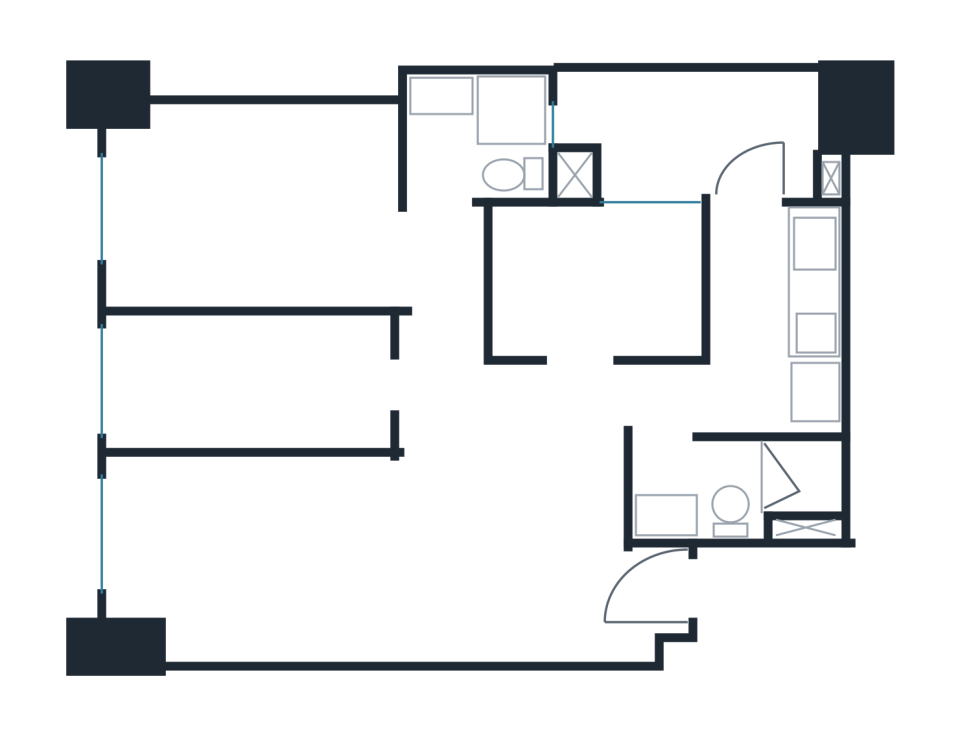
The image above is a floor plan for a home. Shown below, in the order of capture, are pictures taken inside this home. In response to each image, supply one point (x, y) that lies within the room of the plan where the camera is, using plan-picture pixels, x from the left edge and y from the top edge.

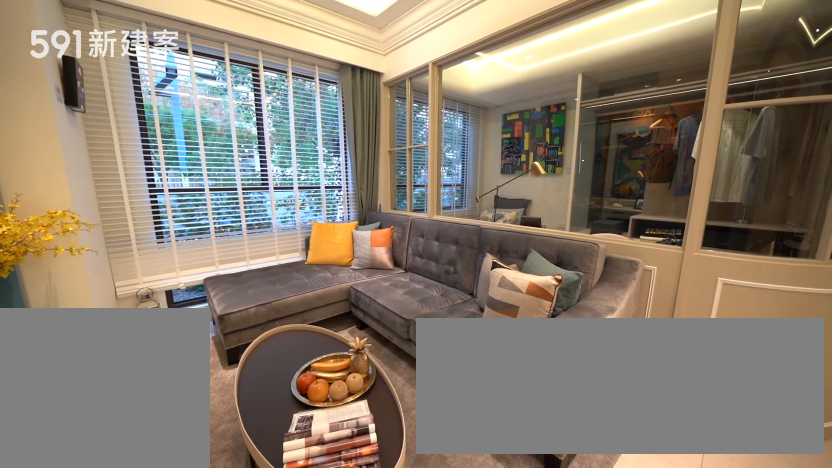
(247, 554)
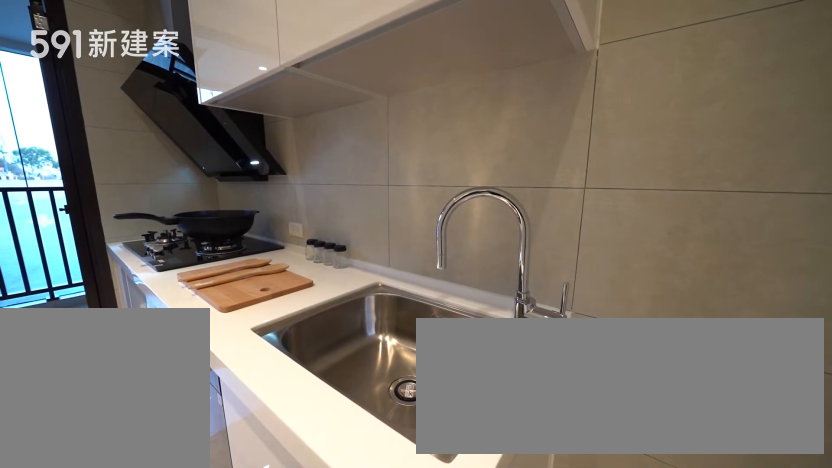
(777, 307)
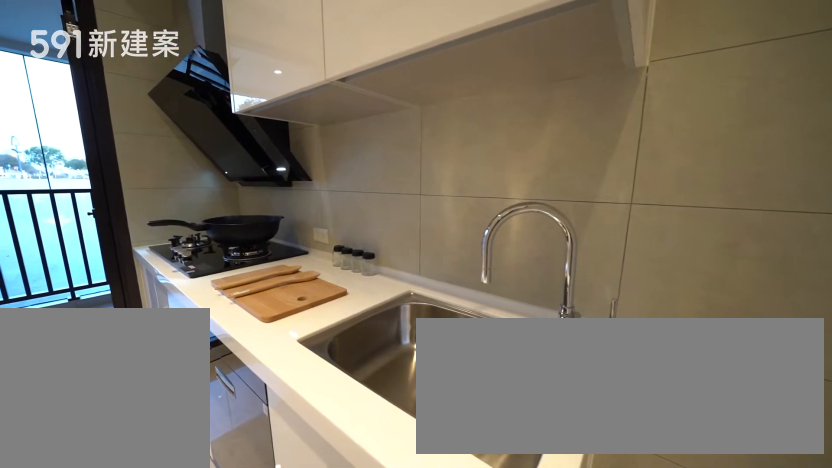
(777, 307)
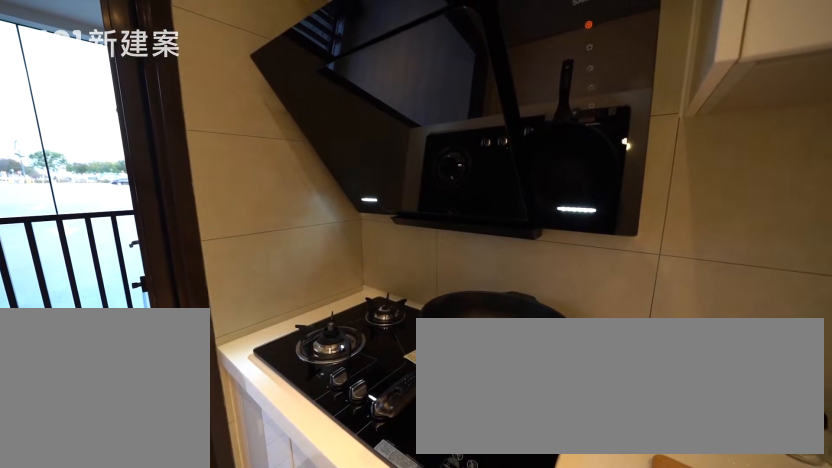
(777, 307)
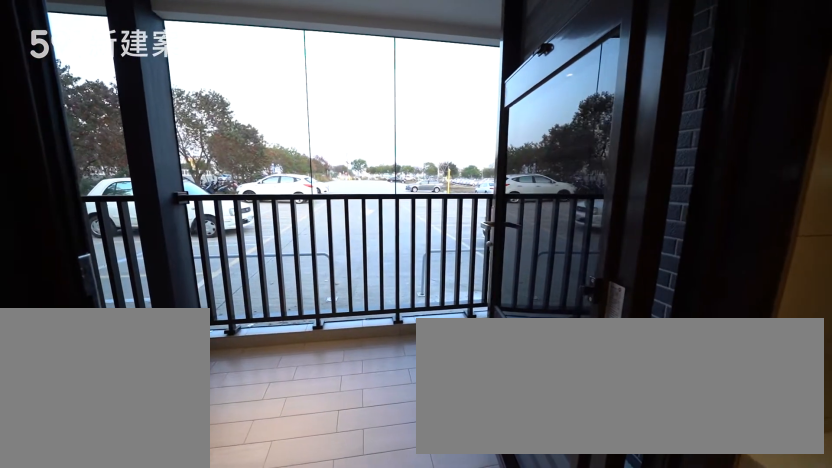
(698, 133)
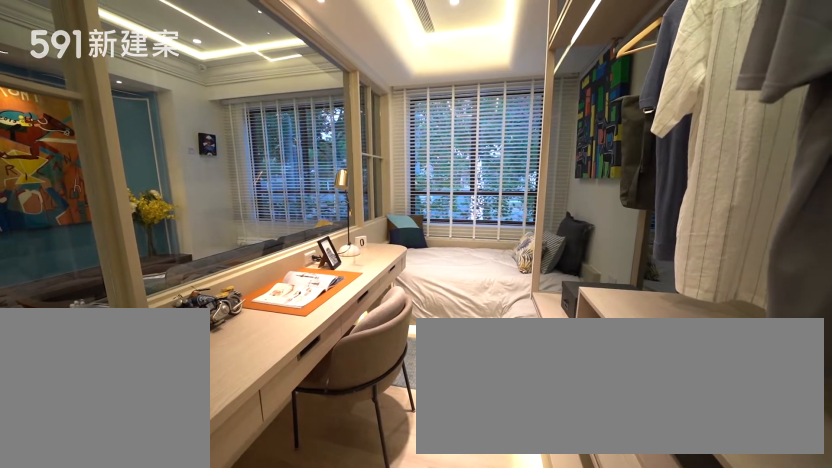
(240, 382)
